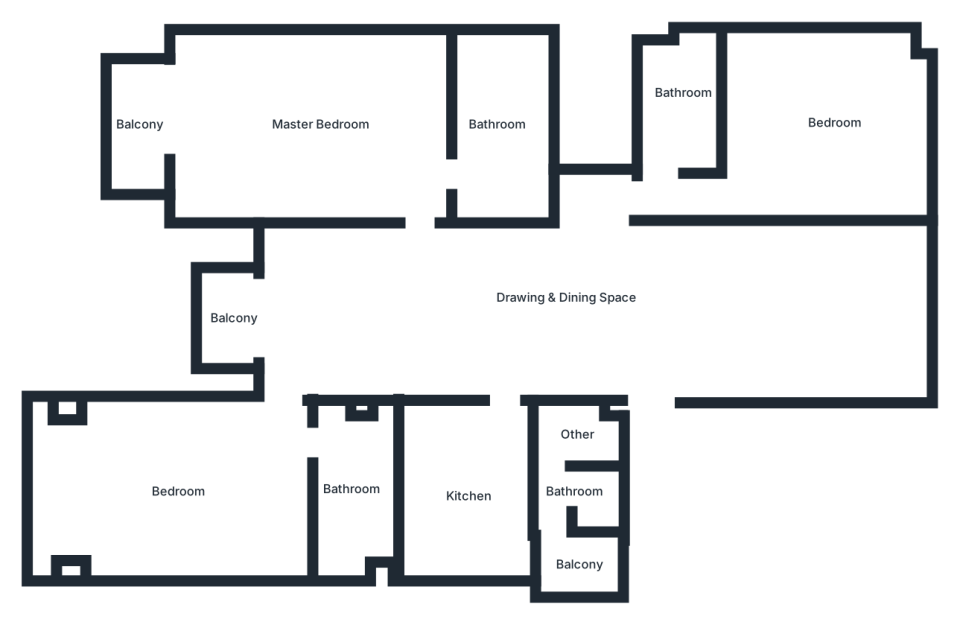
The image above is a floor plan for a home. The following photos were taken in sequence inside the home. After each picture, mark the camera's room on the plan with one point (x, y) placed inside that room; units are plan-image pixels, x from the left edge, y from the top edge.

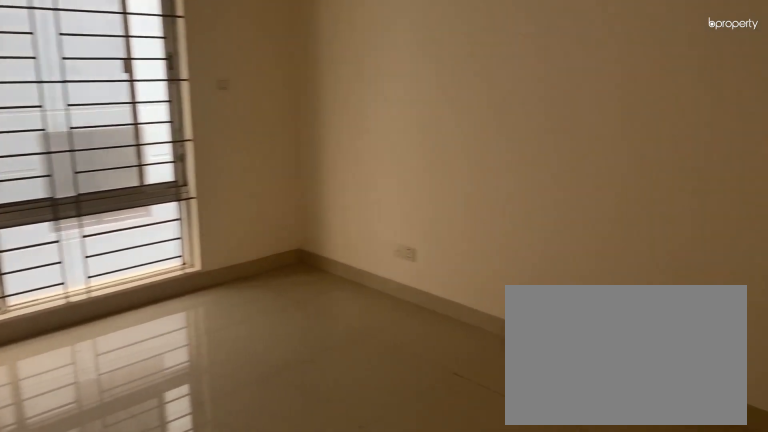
(631, 298)
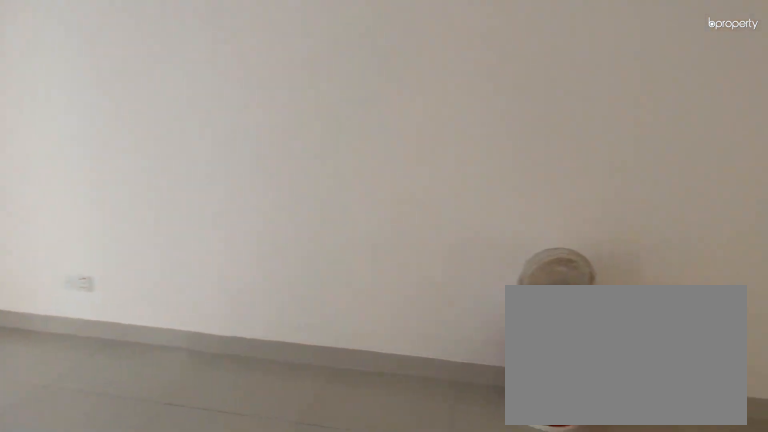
(631, 298)
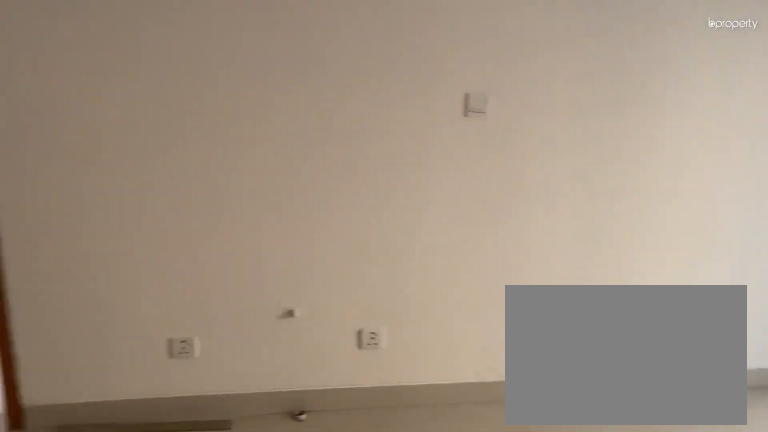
(357, 302)
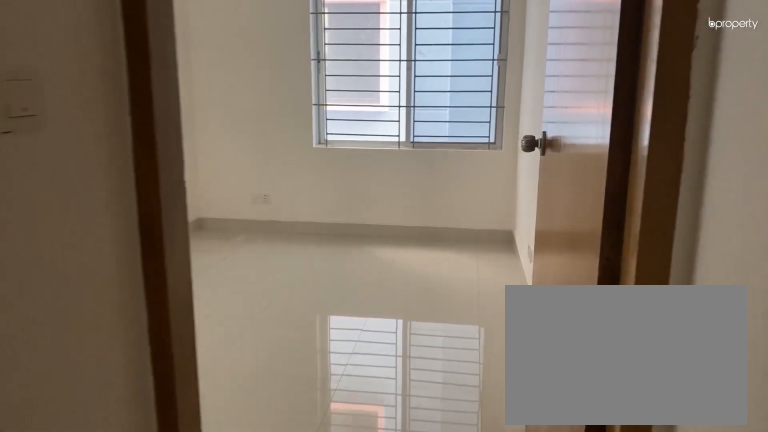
(692, 196)
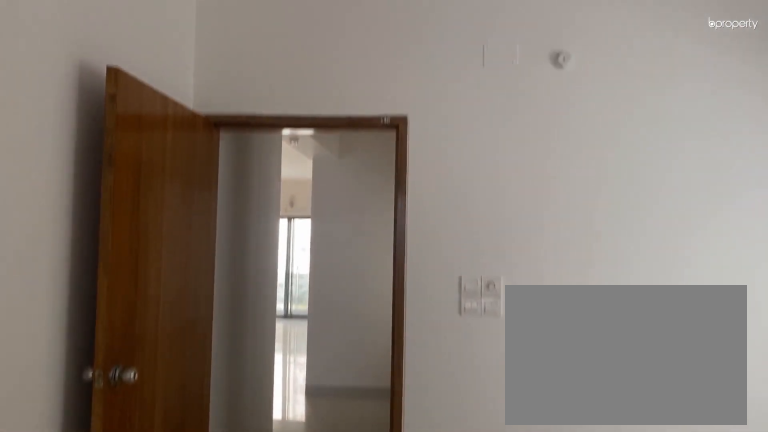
(796, 124)
